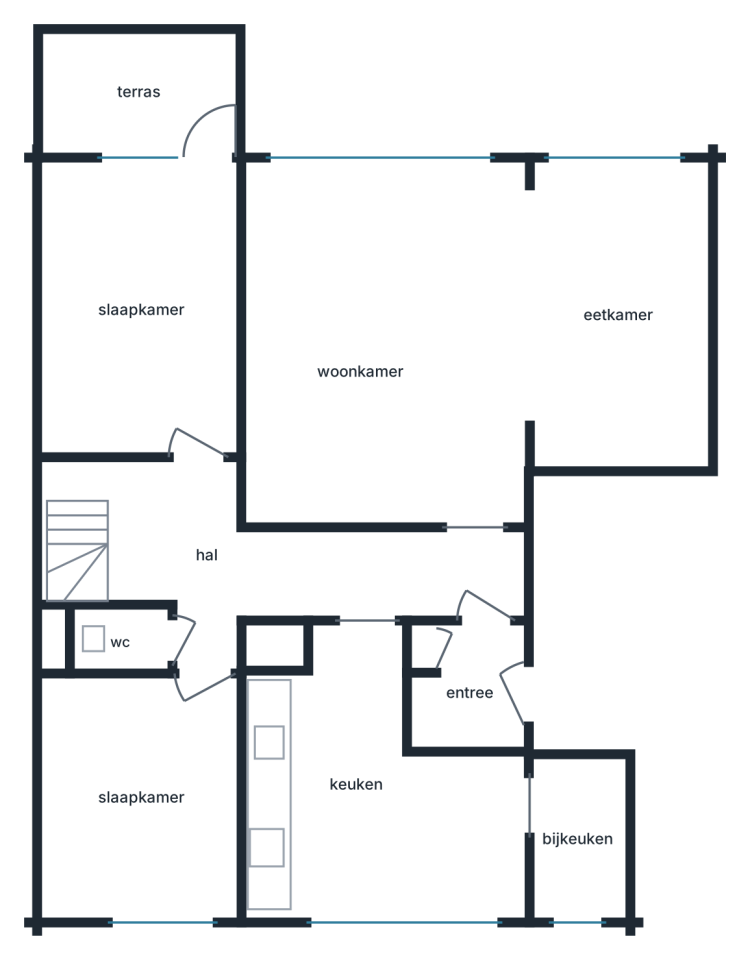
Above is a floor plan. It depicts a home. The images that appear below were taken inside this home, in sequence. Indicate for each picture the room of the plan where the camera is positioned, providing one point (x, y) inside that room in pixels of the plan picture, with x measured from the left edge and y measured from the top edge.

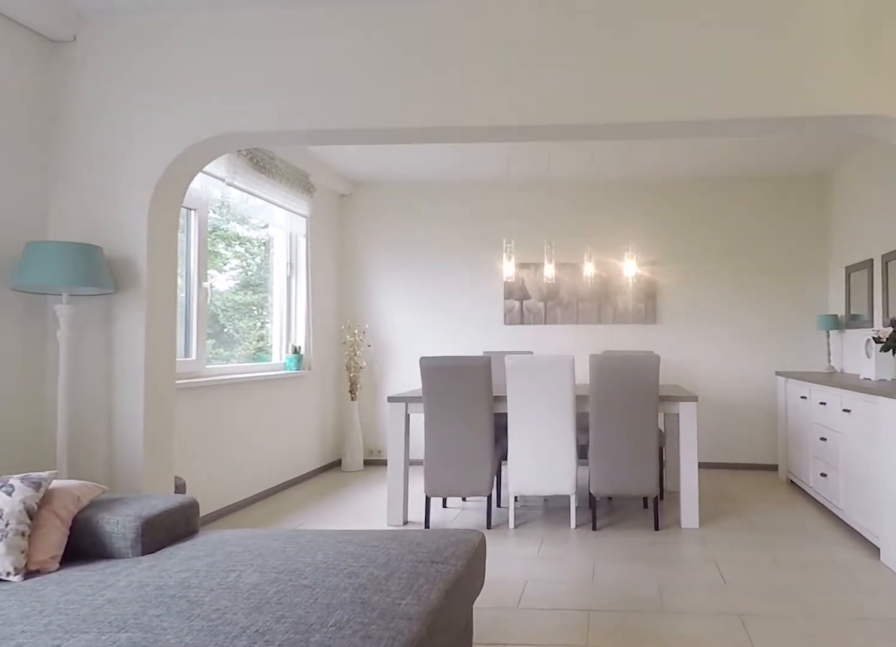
(386, 343)
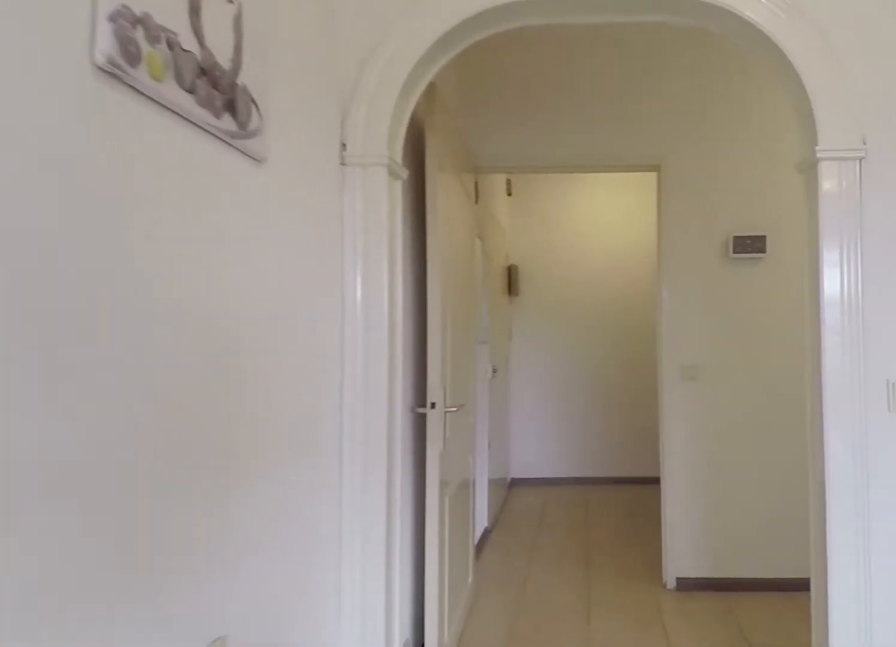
(386, 343)
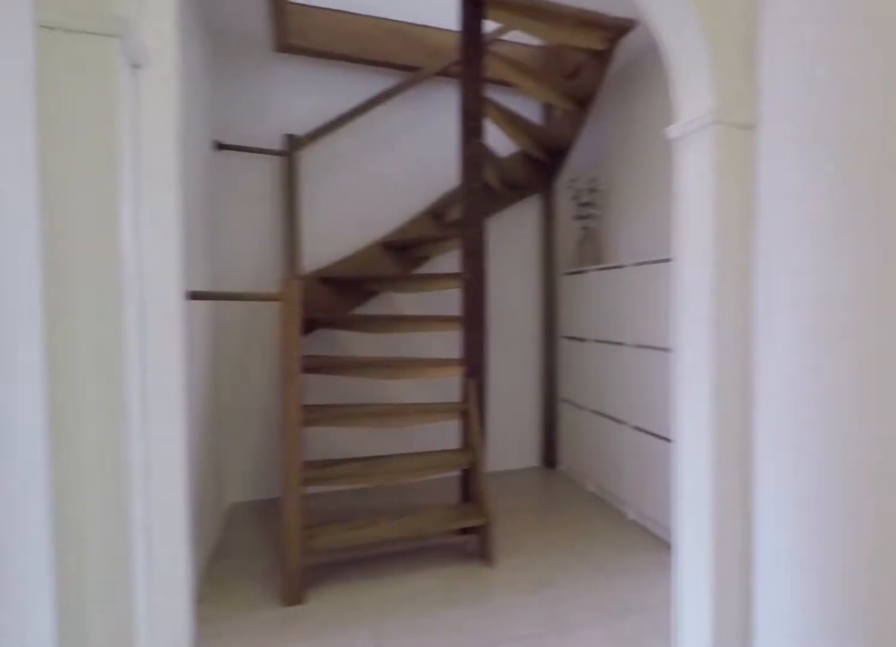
(313, 585)
